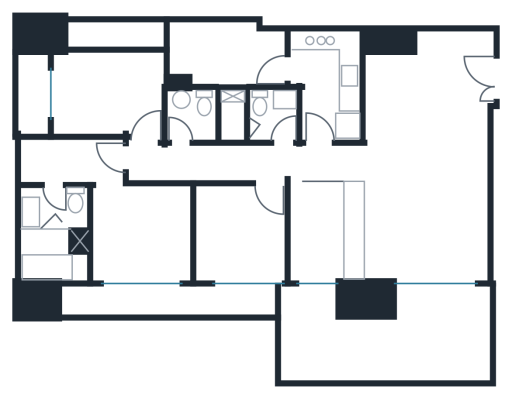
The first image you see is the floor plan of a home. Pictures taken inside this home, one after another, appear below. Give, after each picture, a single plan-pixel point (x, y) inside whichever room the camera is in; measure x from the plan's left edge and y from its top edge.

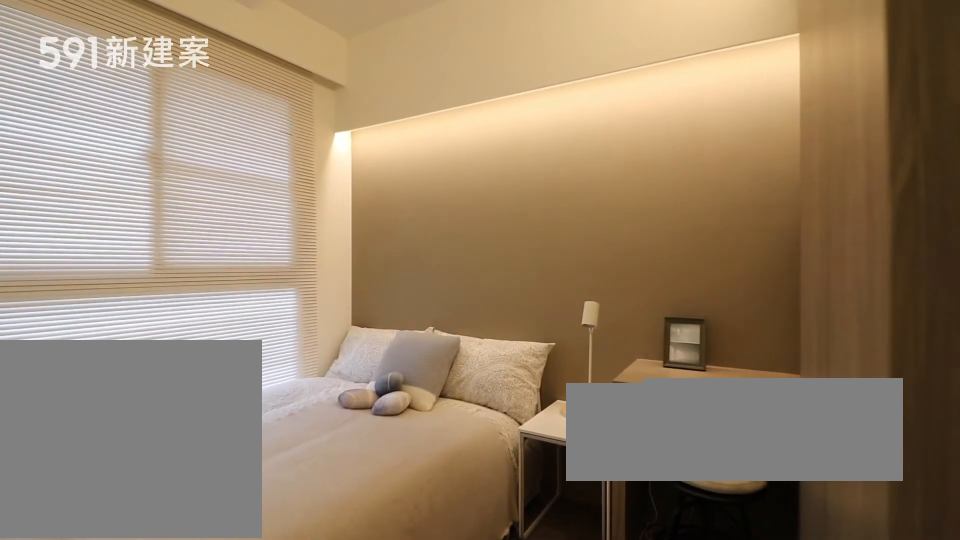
(105, 93)
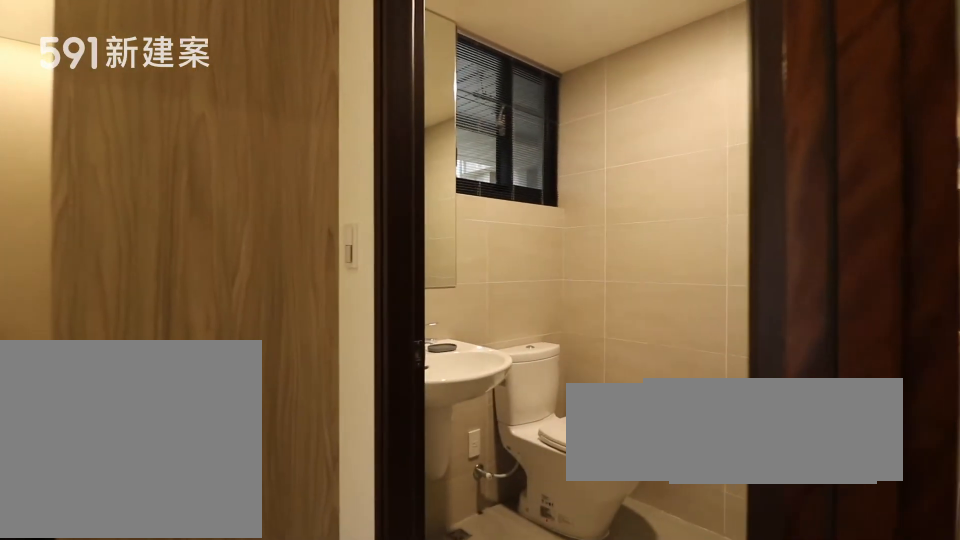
(193, 112)
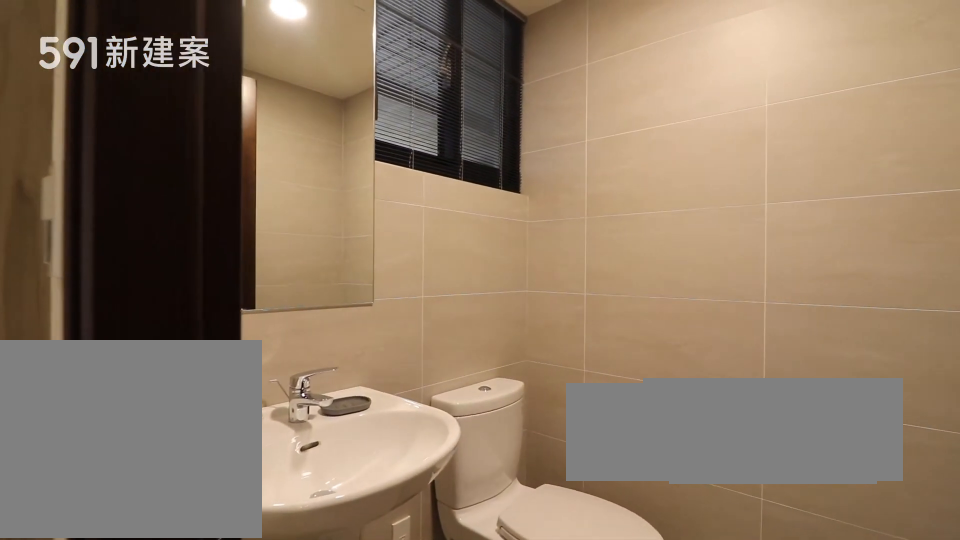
(193, 112)
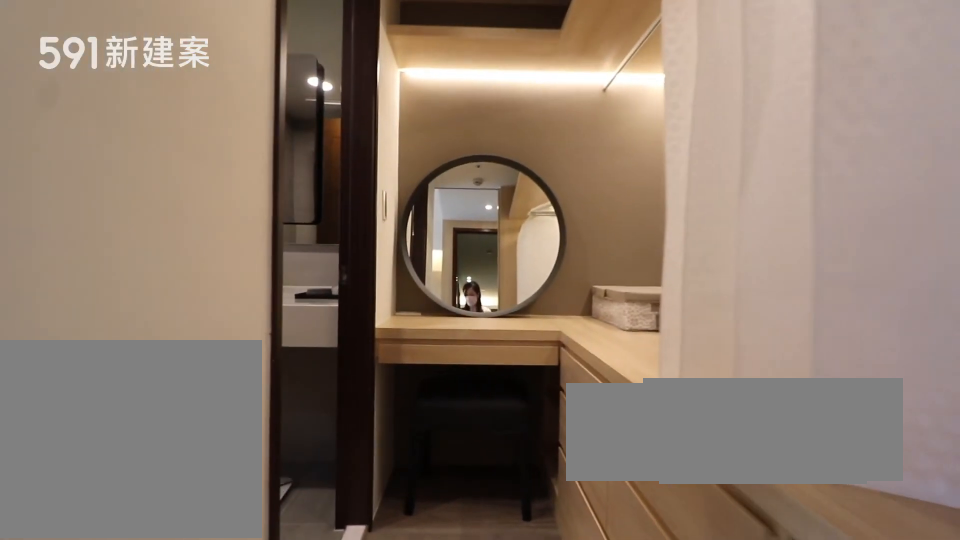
(66, 160)
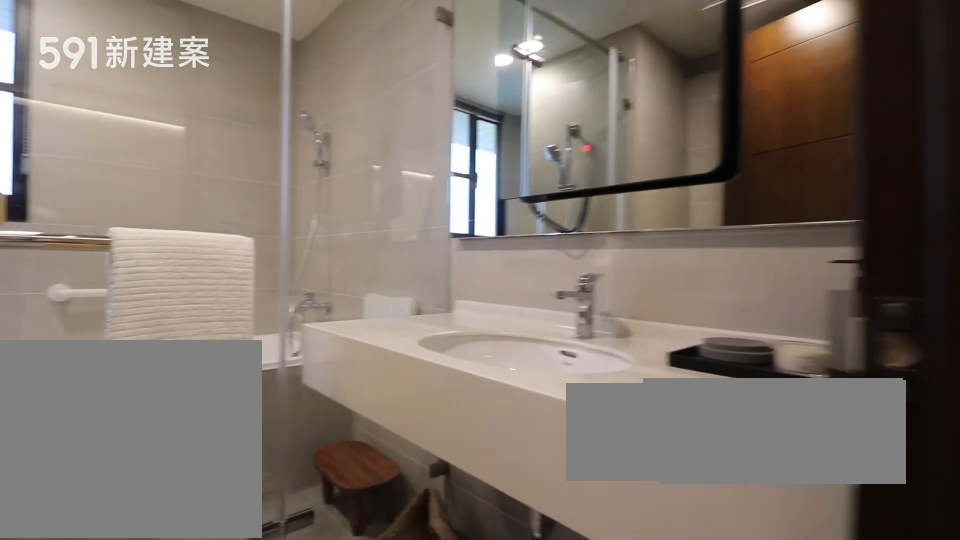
(54, 238)
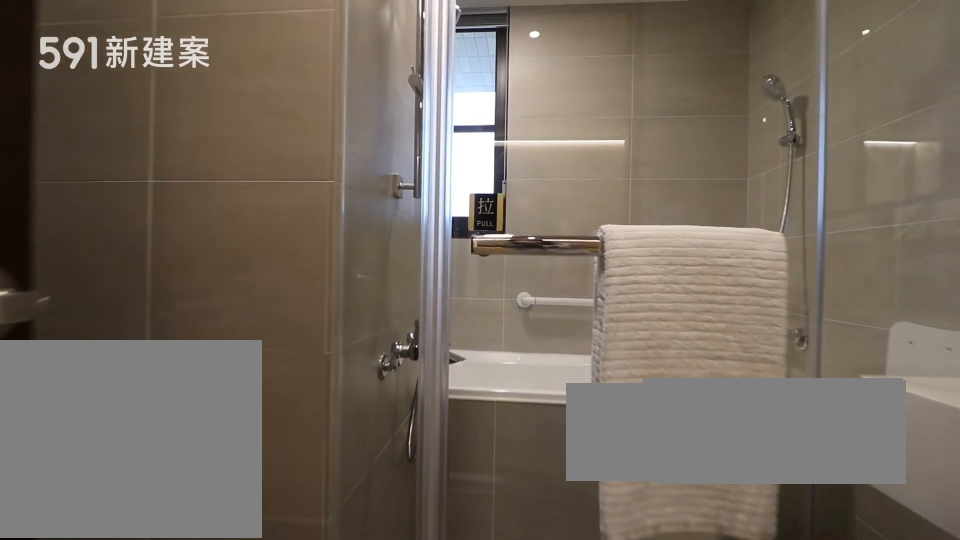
(54, 238)
